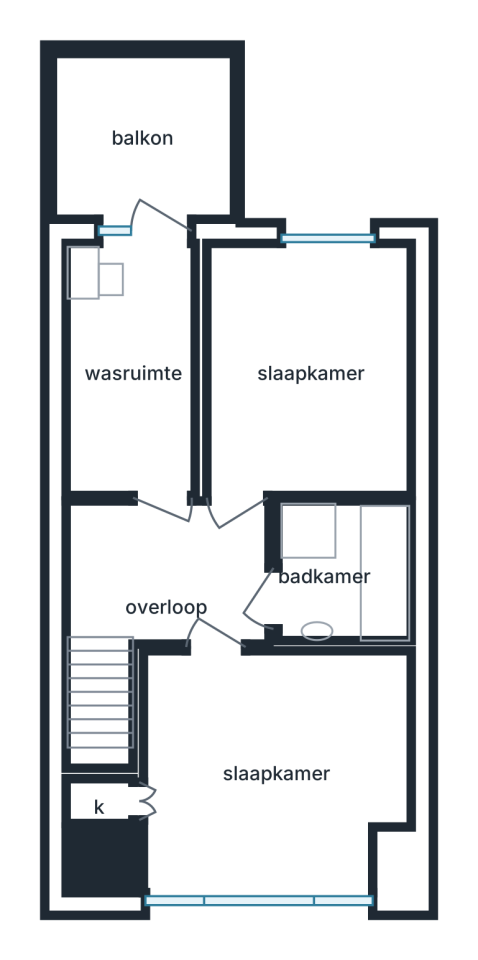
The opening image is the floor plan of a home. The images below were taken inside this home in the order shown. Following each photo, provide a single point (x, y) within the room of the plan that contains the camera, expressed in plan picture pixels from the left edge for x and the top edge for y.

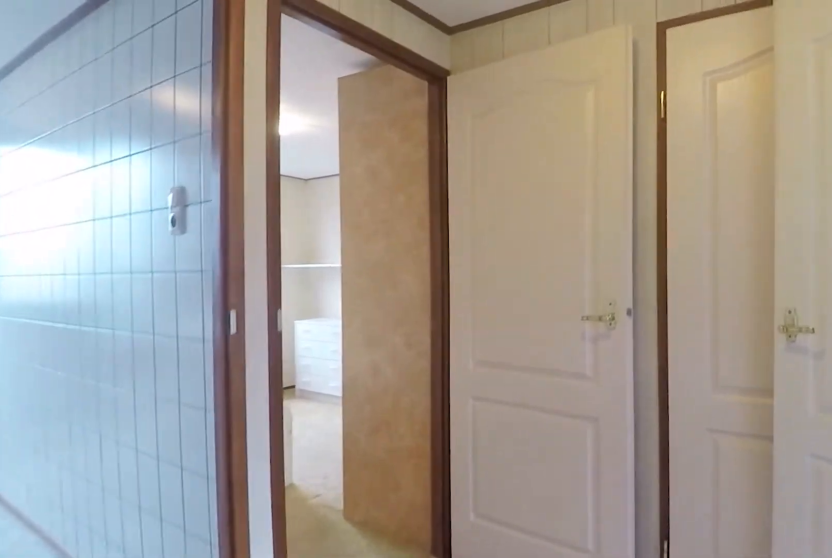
(174, 574)
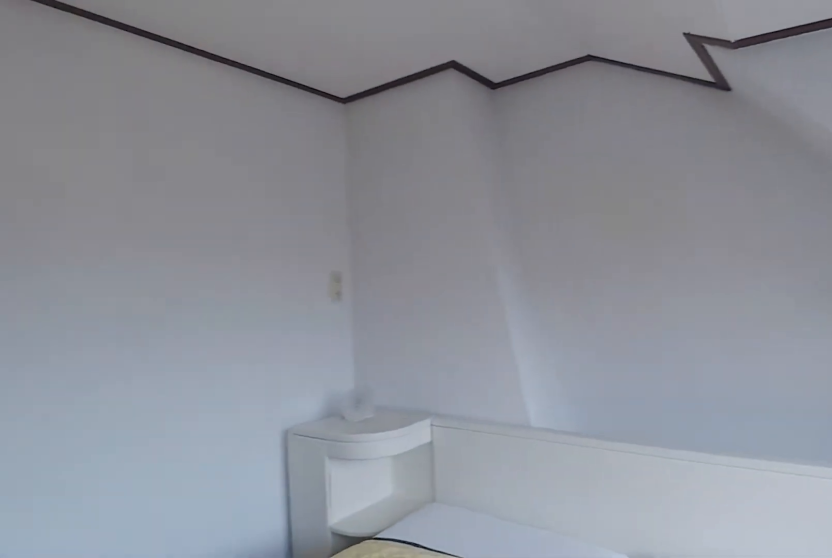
(270, 770)
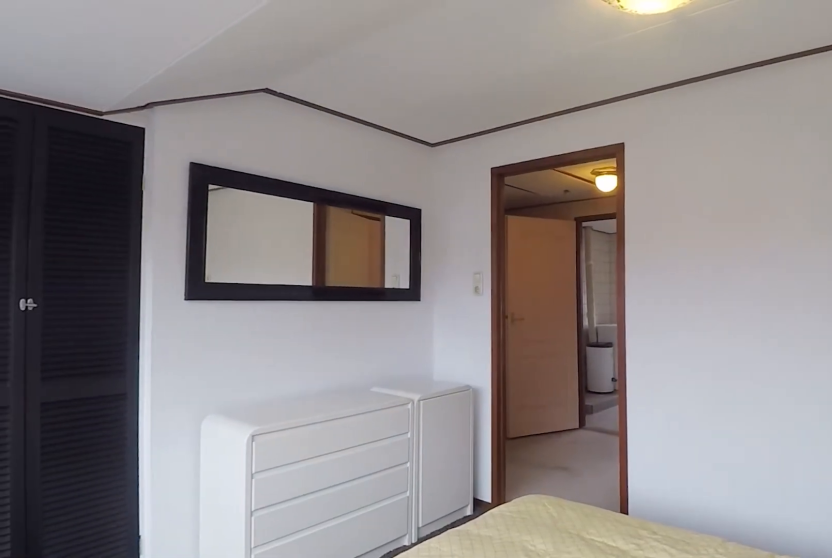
(270, 770)
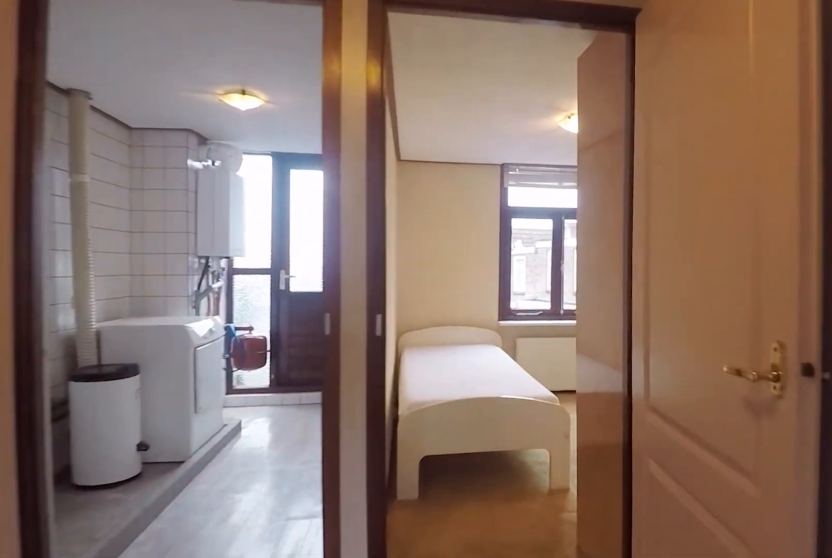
(173, 574)
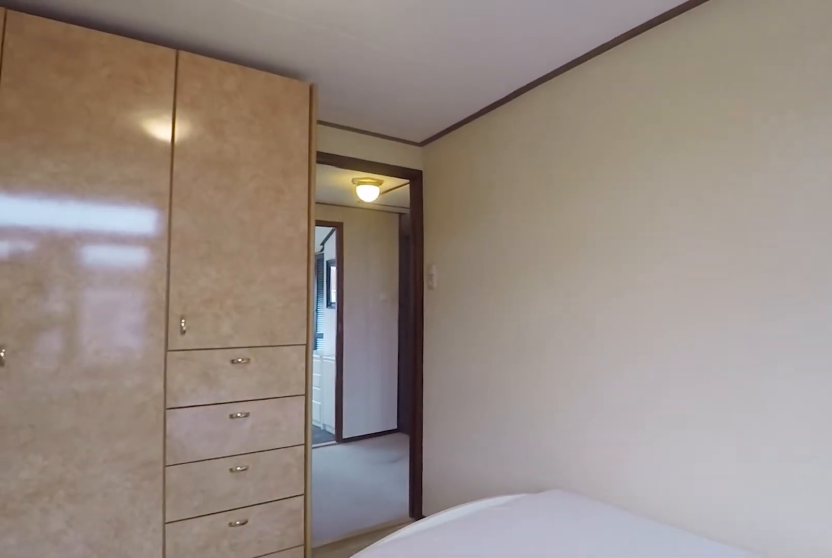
(309, 369)
